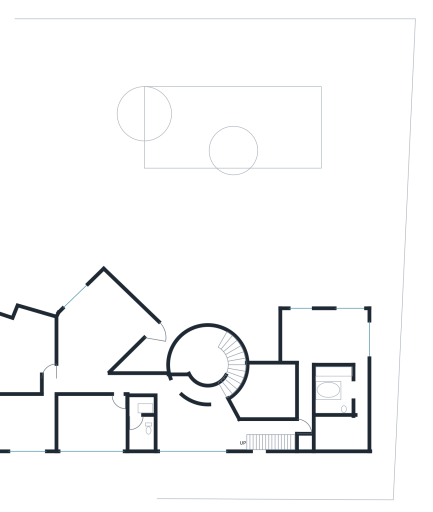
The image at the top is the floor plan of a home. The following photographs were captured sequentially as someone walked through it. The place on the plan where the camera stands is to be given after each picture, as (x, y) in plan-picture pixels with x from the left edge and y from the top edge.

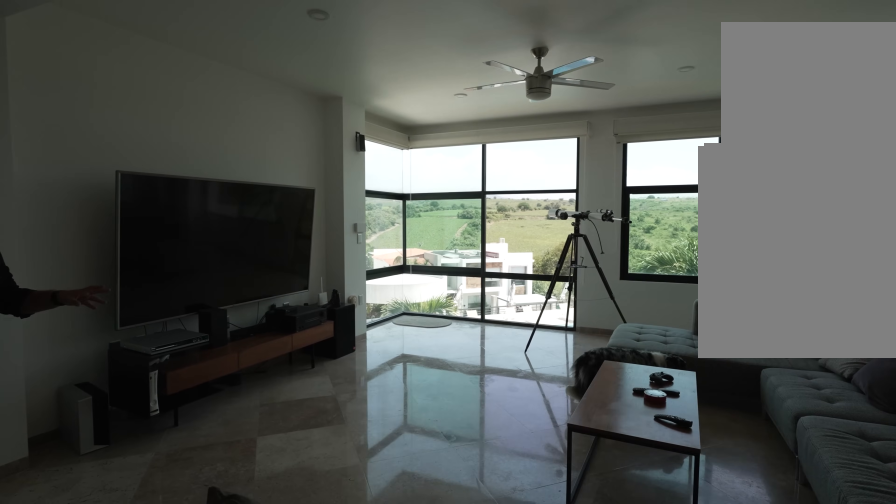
(89, 346)
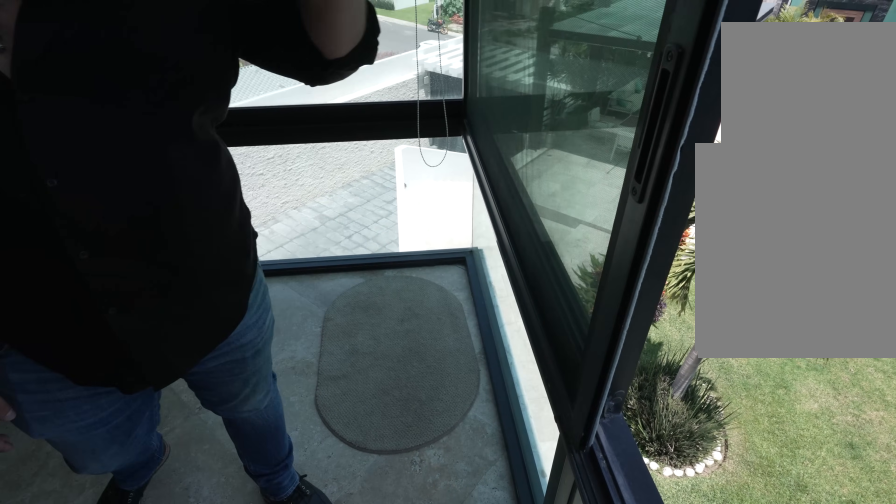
(104, 290)
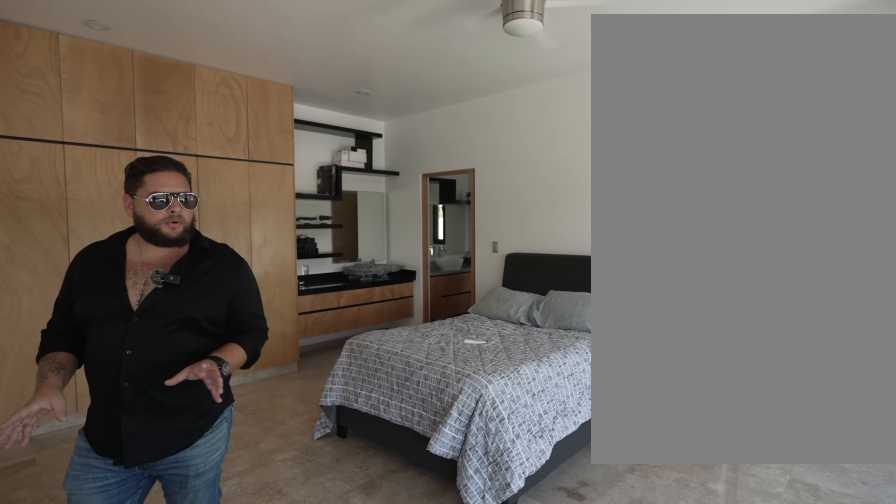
(32, 342)
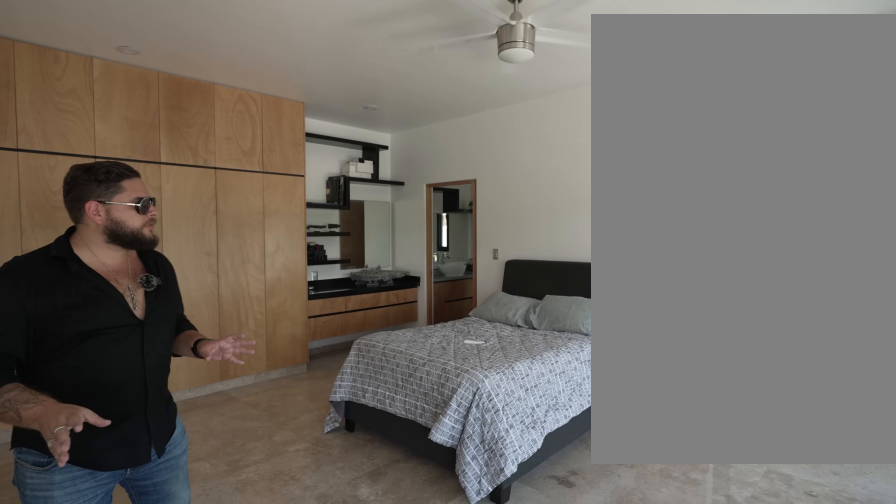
(31, 336)
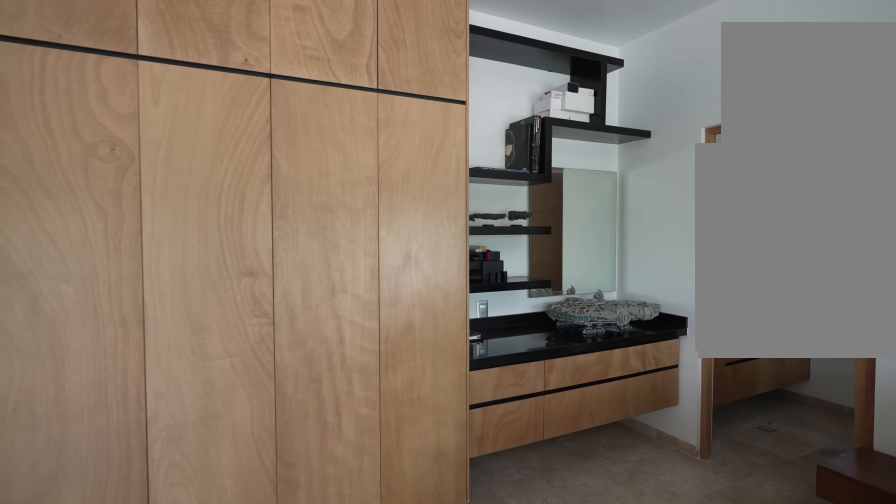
(6, 328)
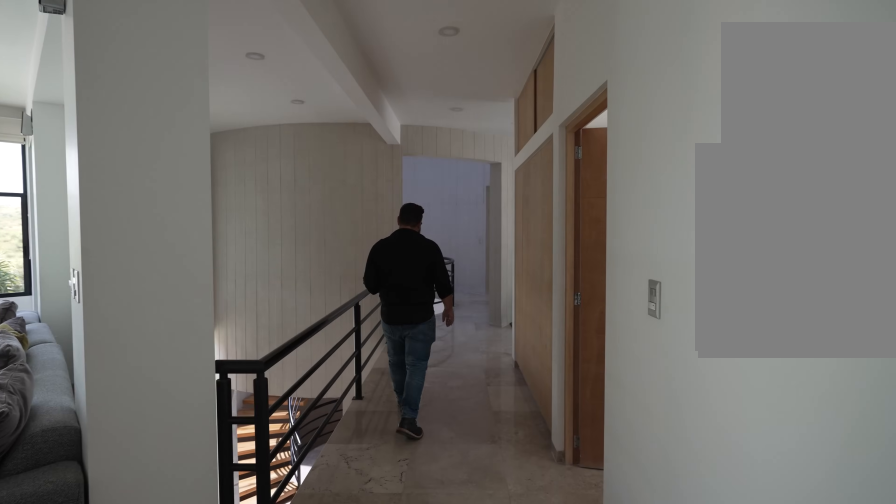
(136, 386)
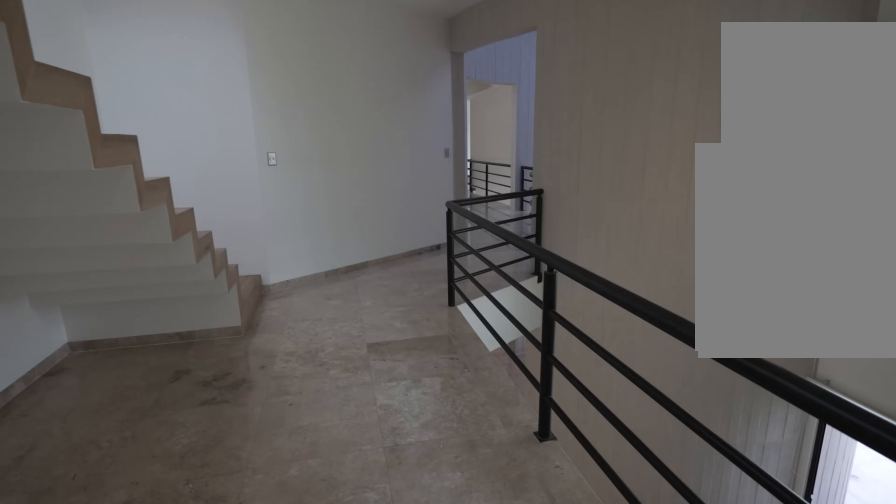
(278, 429)
